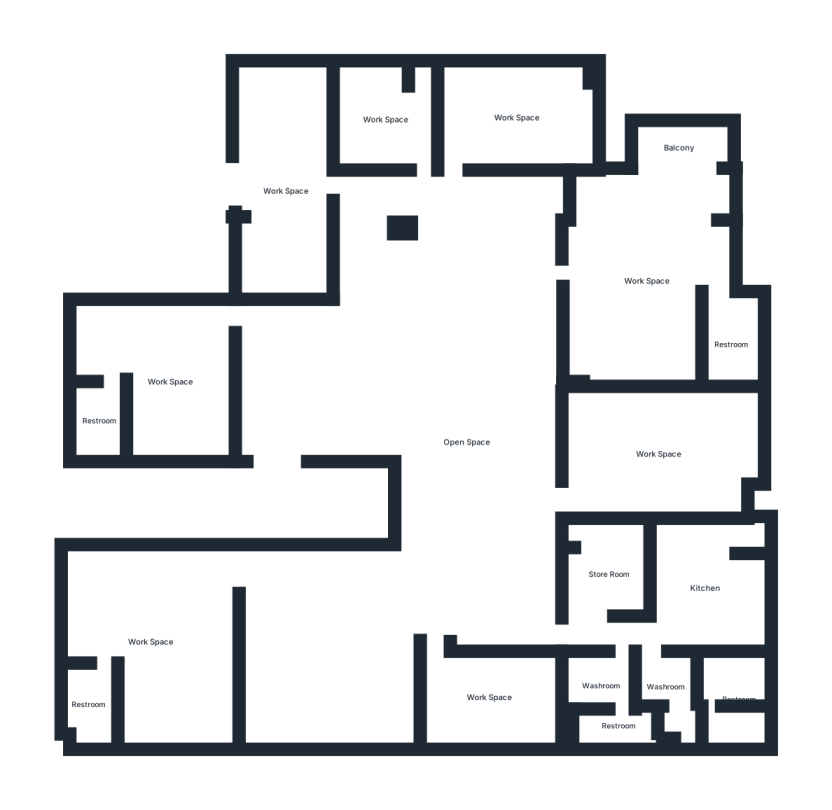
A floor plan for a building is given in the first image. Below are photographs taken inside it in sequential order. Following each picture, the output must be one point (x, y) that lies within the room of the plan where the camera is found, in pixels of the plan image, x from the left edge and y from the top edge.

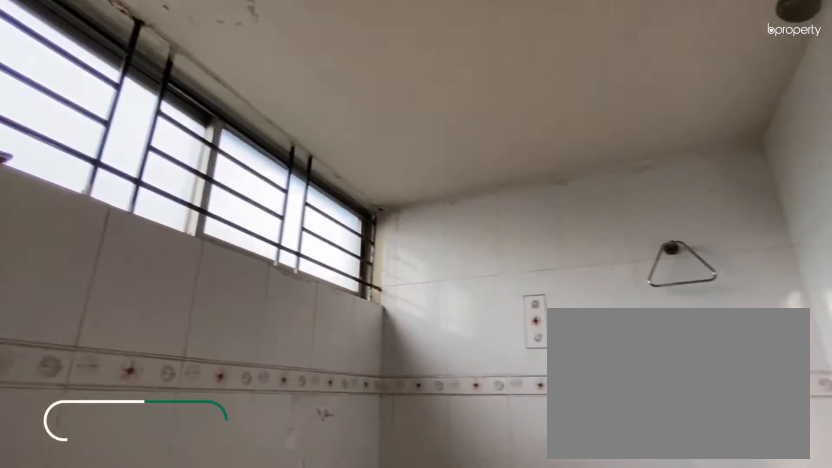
(730, 343)
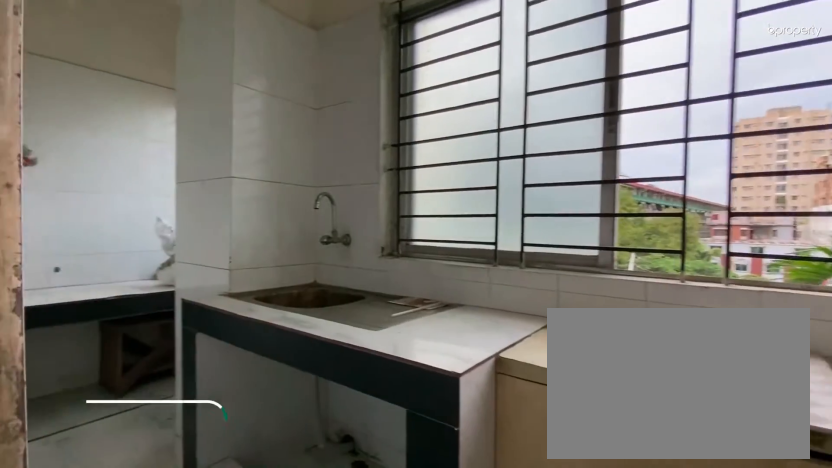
(707, 591)
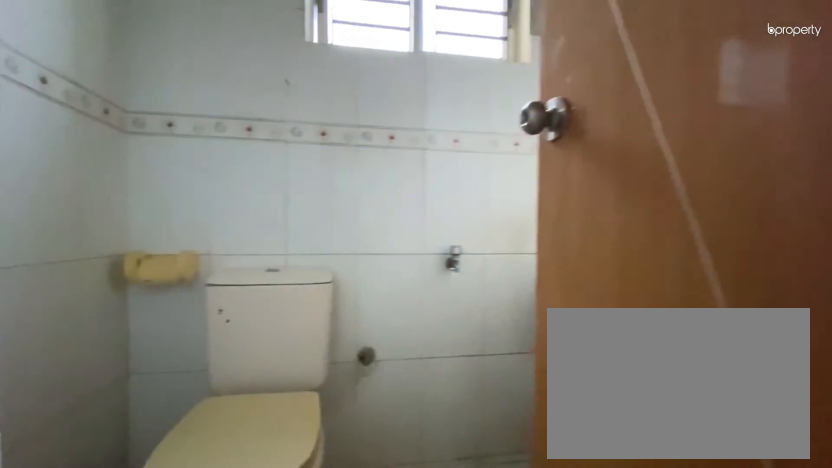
(732, 692)
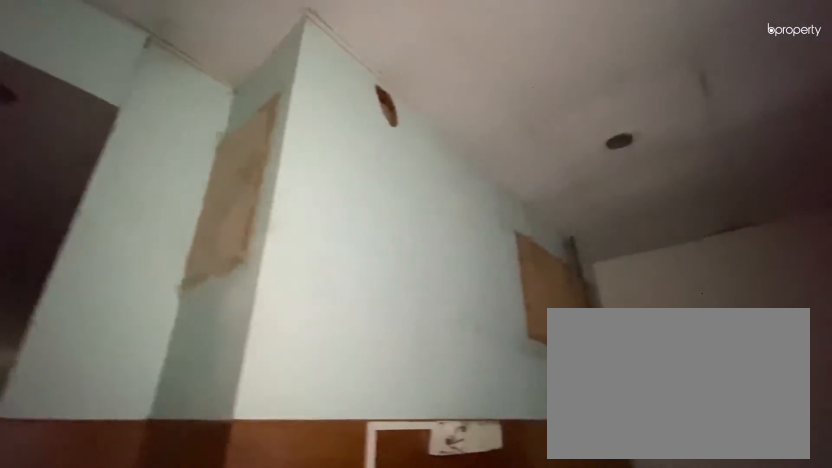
(494, 700)
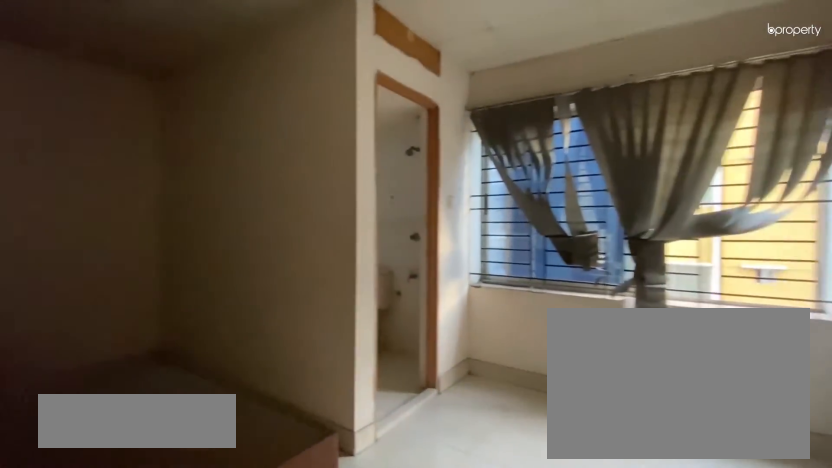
(157, 638)
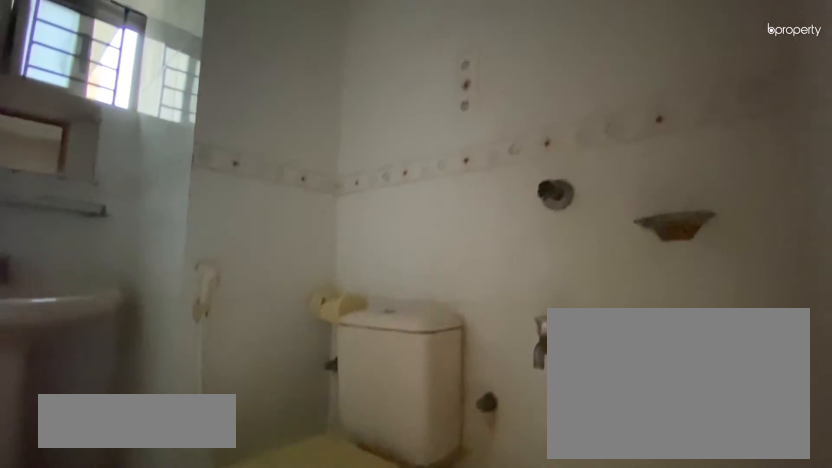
(94, 703)
